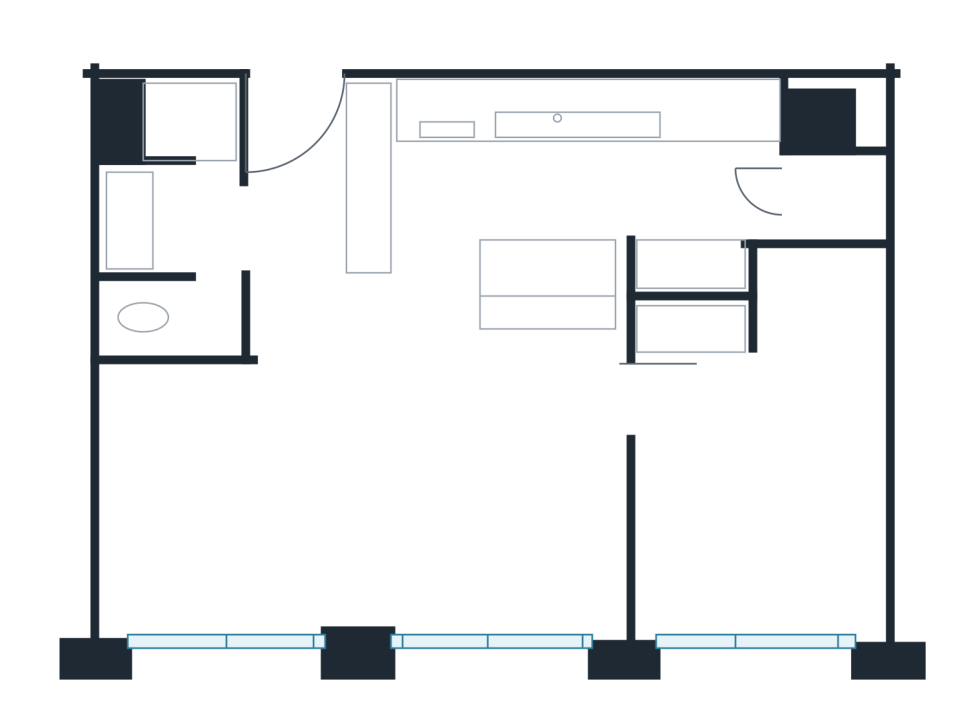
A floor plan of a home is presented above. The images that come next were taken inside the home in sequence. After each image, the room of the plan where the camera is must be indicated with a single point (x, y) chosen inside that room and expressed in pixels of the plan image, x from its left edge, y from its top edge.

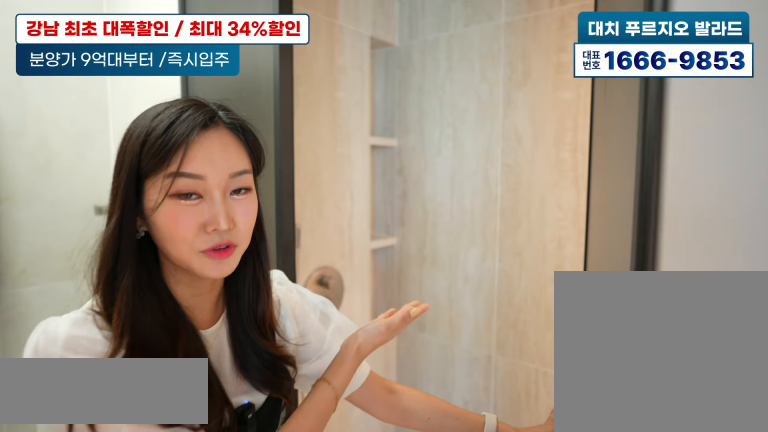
(191, 201)
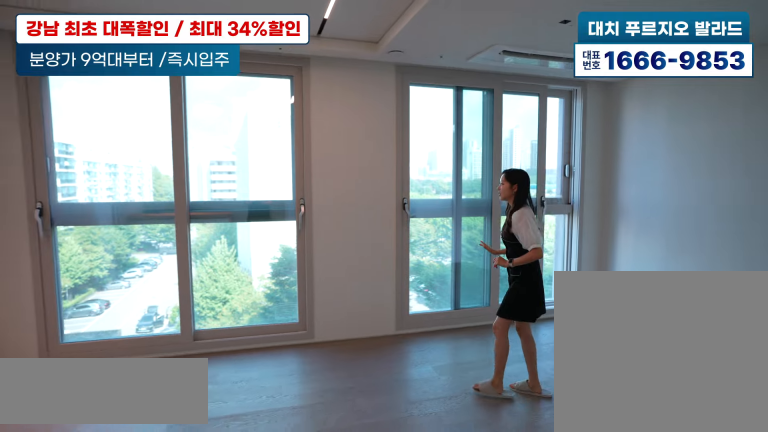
(325, 461)
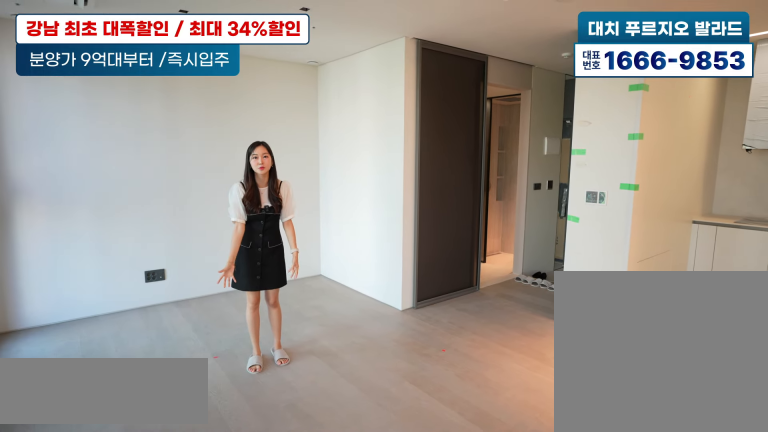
(325, 462)
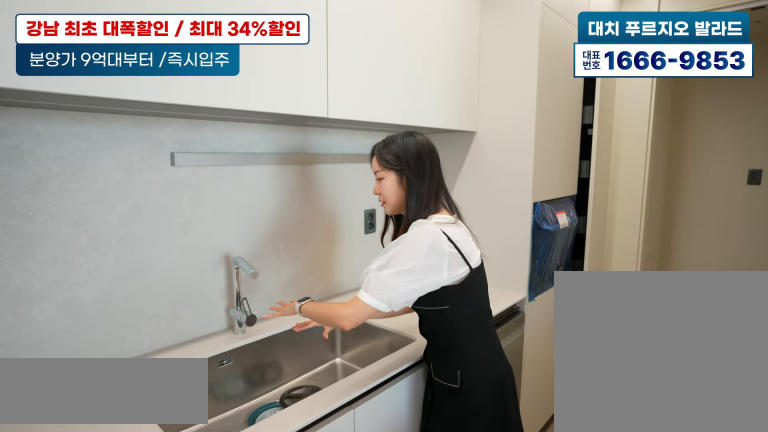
(609, 175)
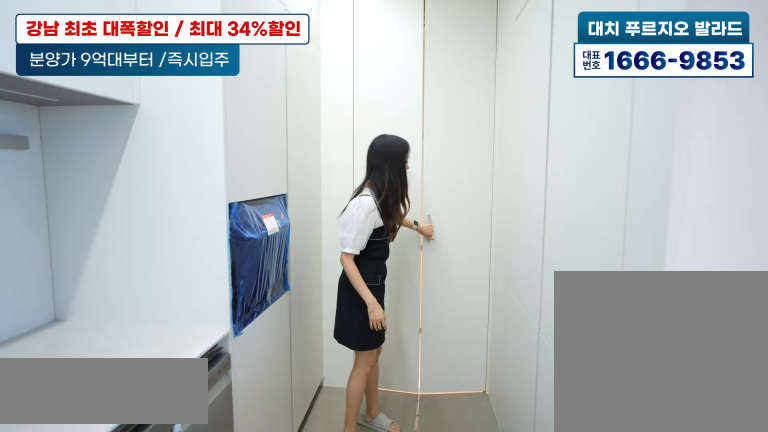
(610, 175)
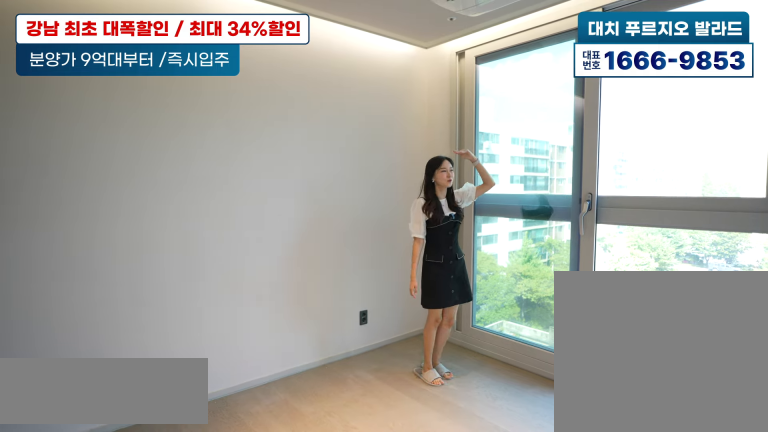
(750, 484)
